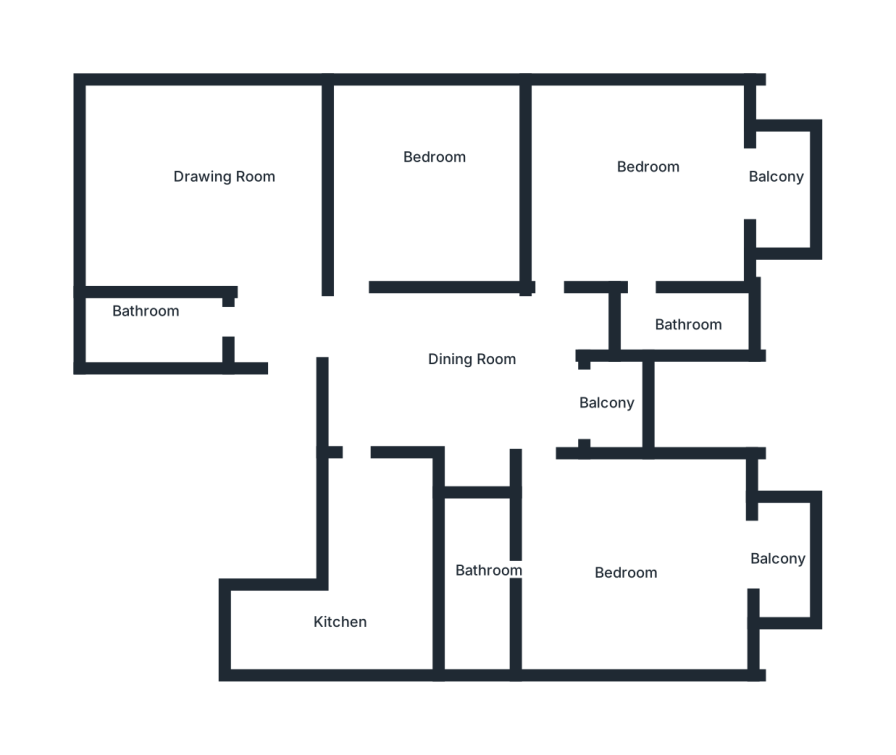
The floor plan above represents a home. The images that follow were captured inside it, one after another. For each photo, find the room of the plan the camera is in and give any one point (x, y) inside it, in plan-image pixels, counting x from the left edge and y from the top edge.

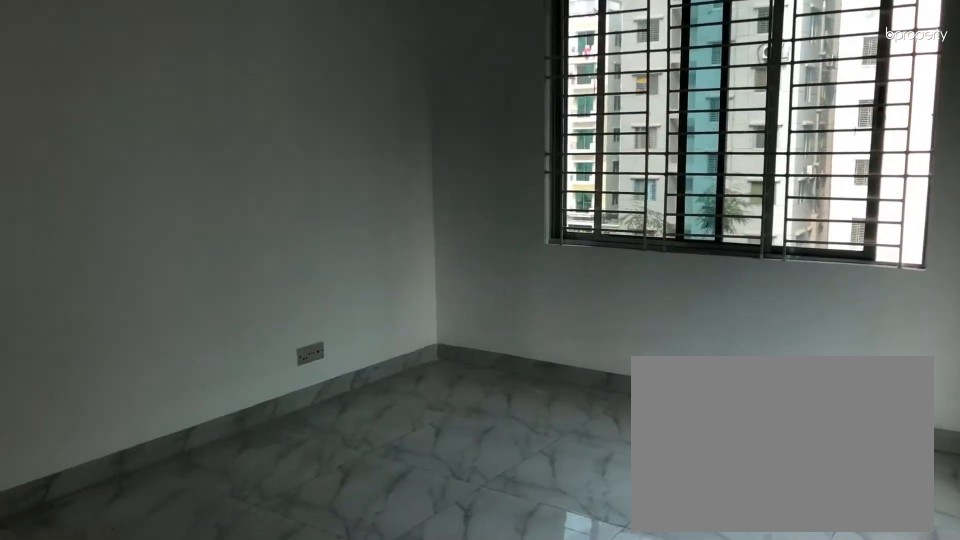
(198, 186)
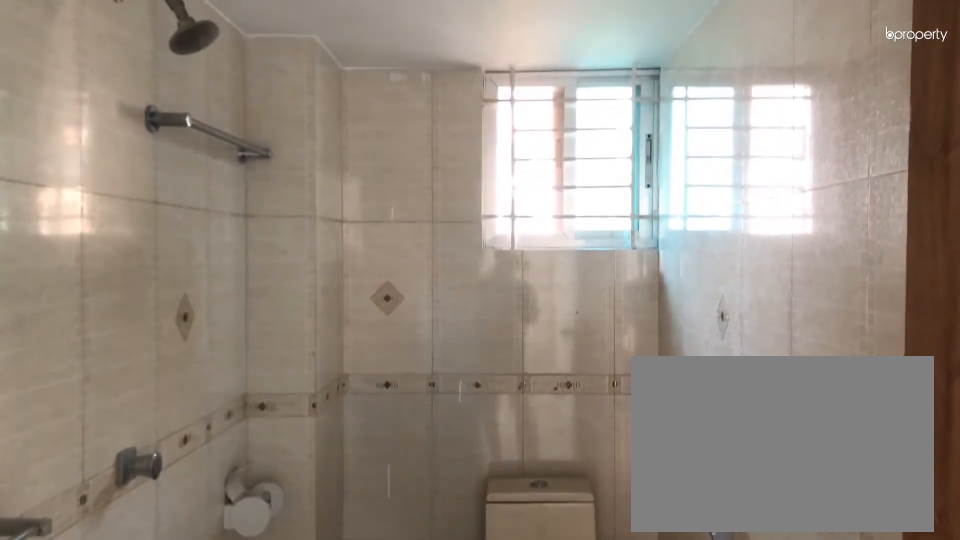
(159, 323)
